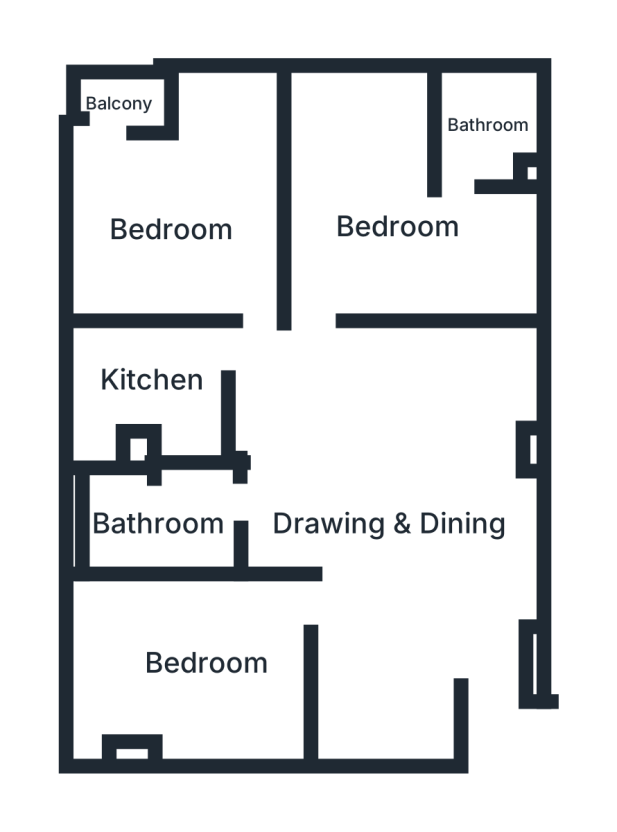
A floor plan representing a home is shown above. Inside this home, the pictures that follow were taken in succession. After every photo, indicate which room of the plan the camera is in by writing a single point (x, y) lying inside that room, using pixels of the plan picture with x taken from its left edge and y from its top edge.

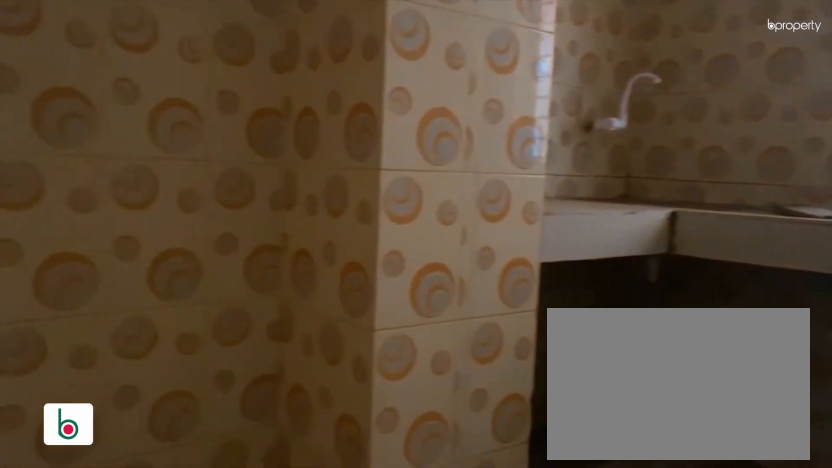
(156, 378)
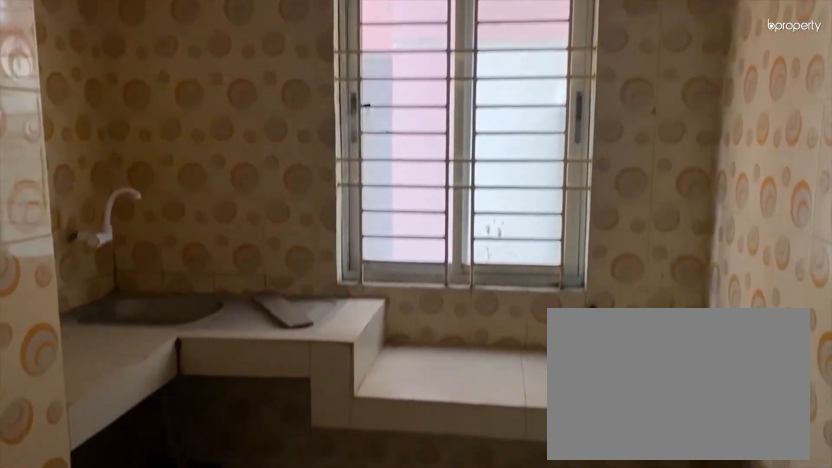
(156, 378)
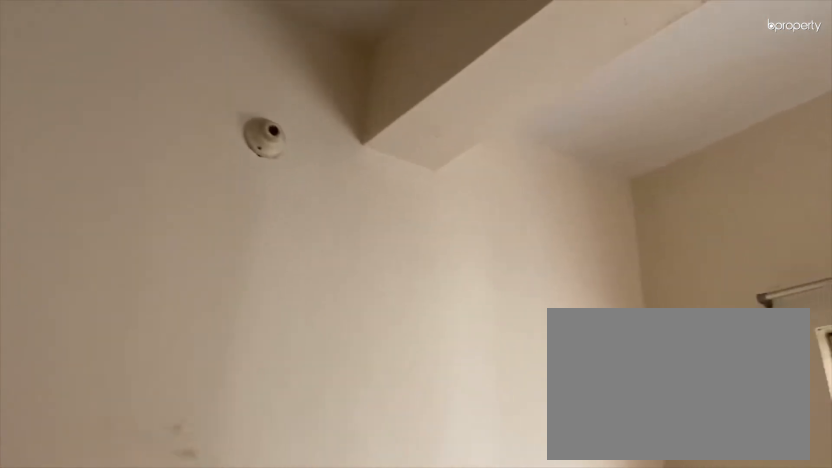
(167, 231)
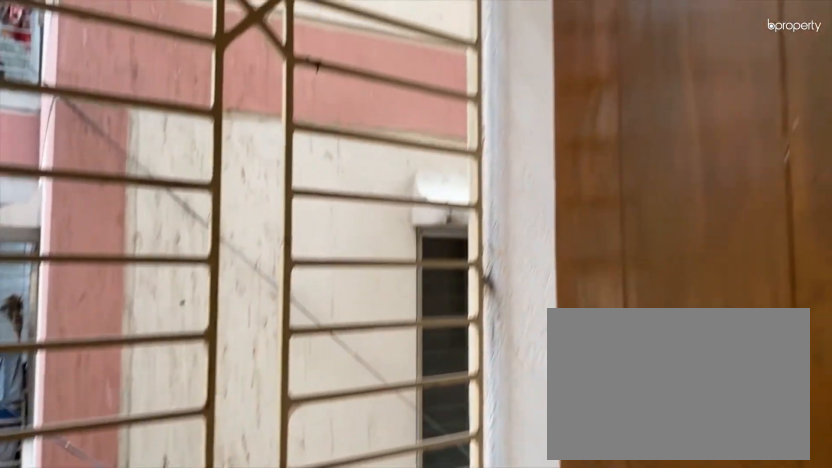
(120, 104)
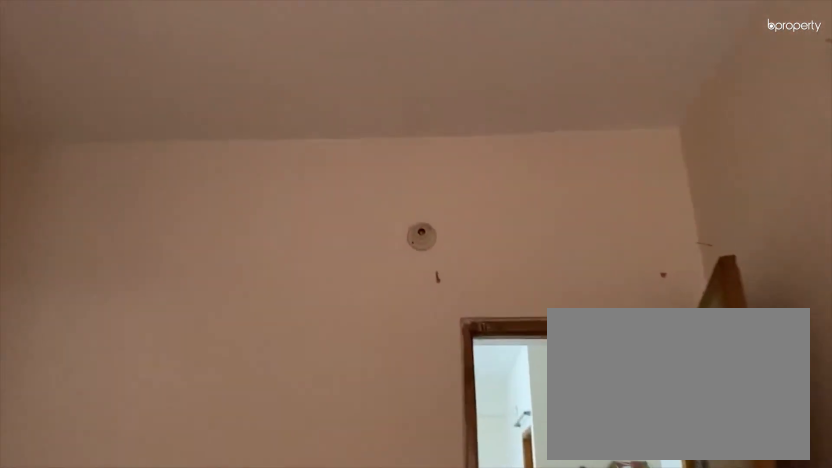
(391, 225)
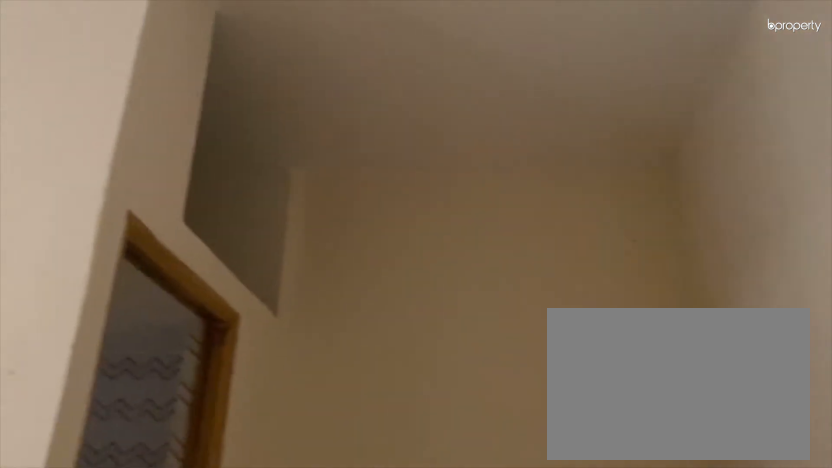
(391, 225)
